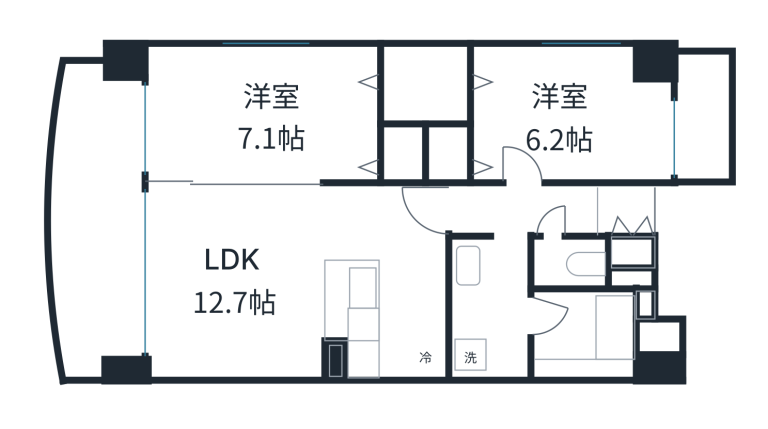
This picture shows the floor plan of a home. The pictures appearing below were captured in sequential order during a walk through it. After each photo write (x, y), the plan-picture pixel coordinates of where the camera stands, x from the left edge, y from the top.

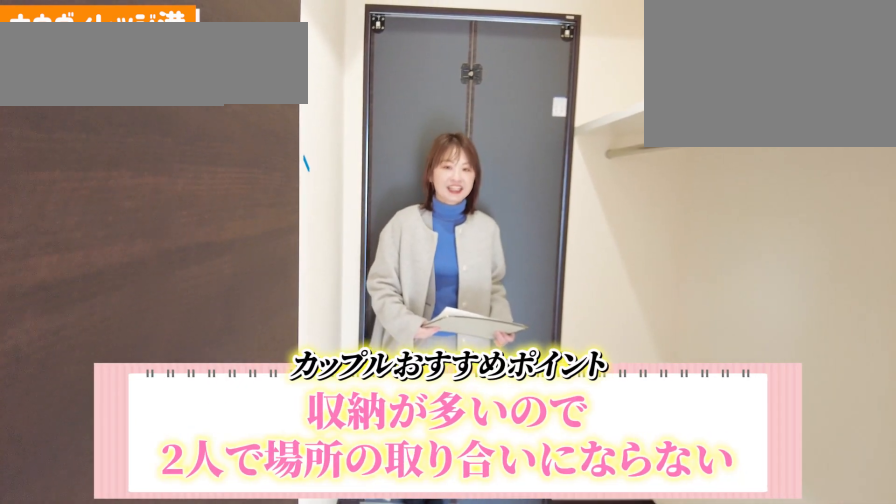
(426, 77)
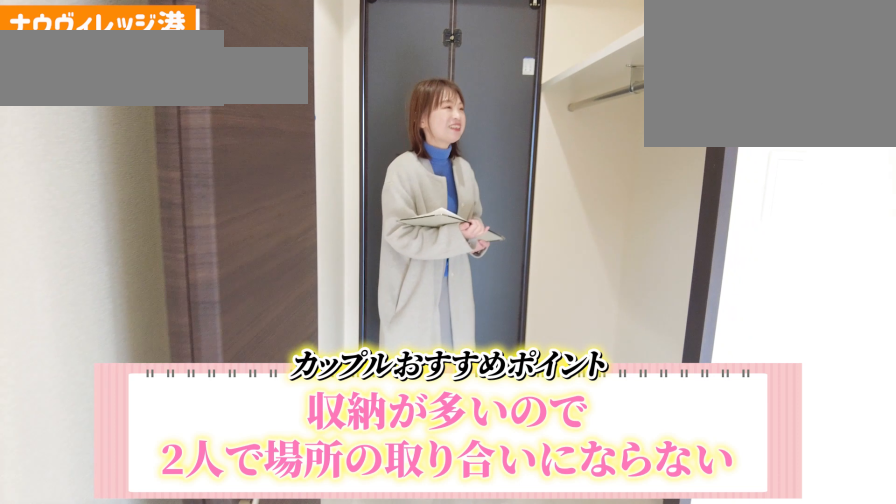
(426, 78)
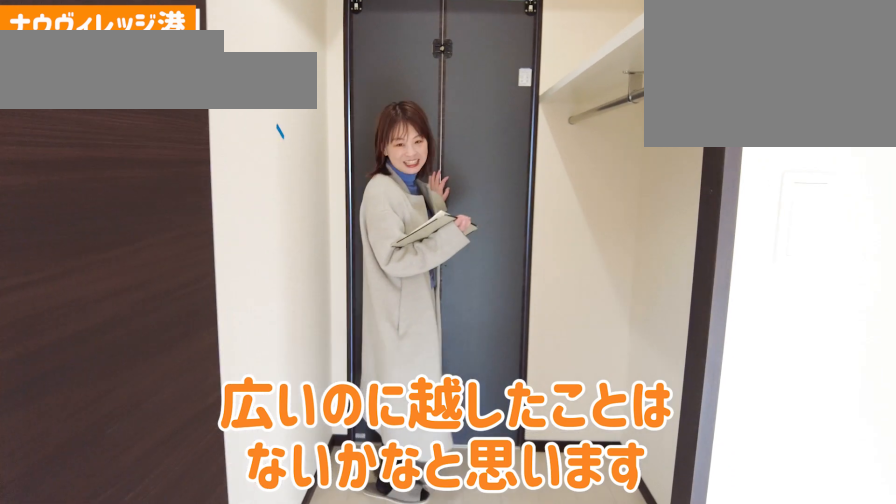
(426, 78)
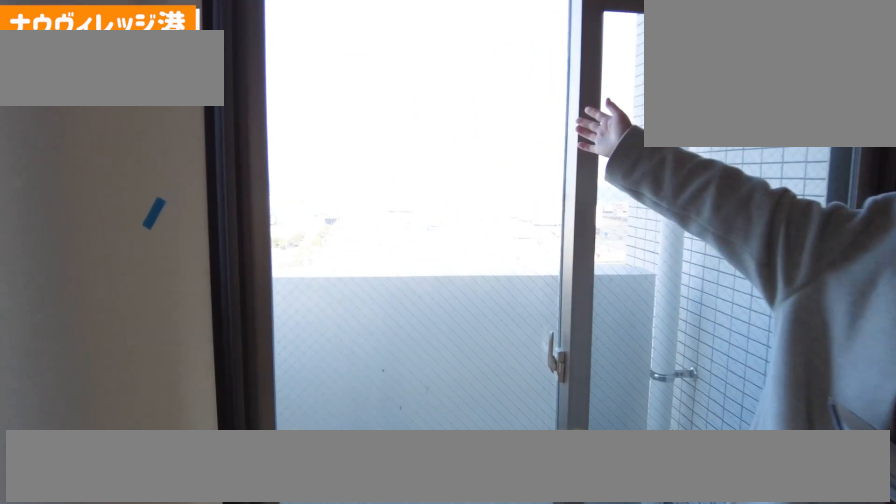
(643, 124)
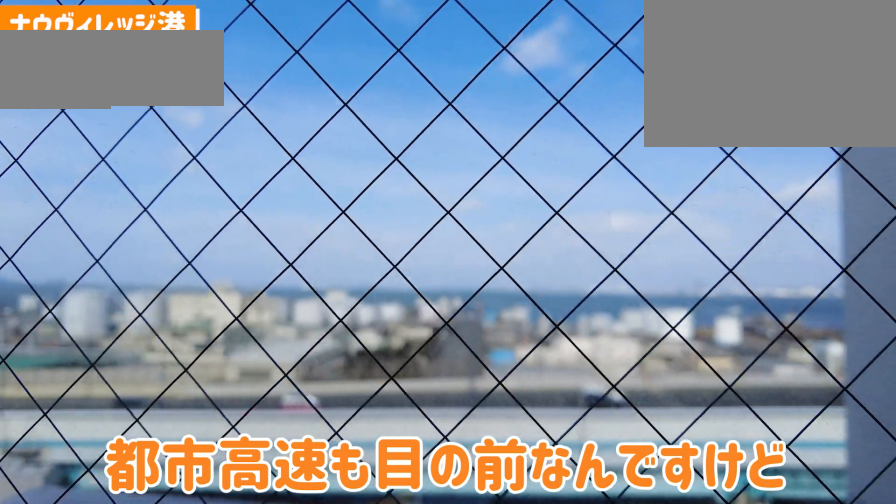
(642, 125)
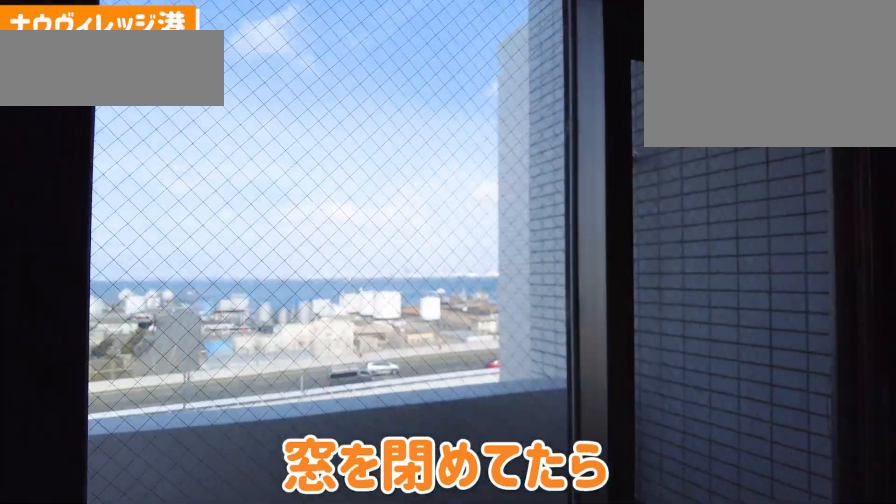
(642, 123)
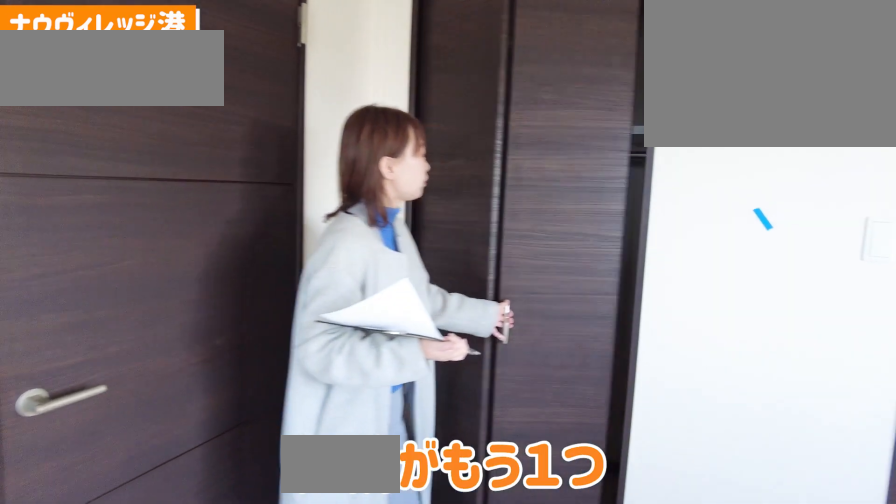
(478, 150)
